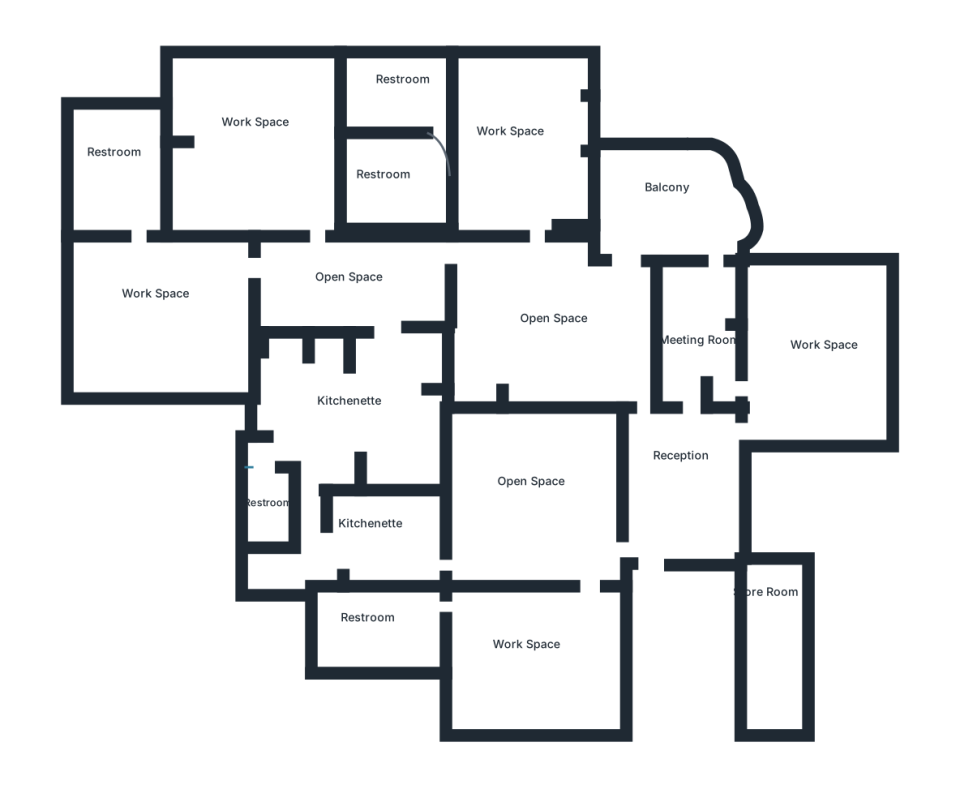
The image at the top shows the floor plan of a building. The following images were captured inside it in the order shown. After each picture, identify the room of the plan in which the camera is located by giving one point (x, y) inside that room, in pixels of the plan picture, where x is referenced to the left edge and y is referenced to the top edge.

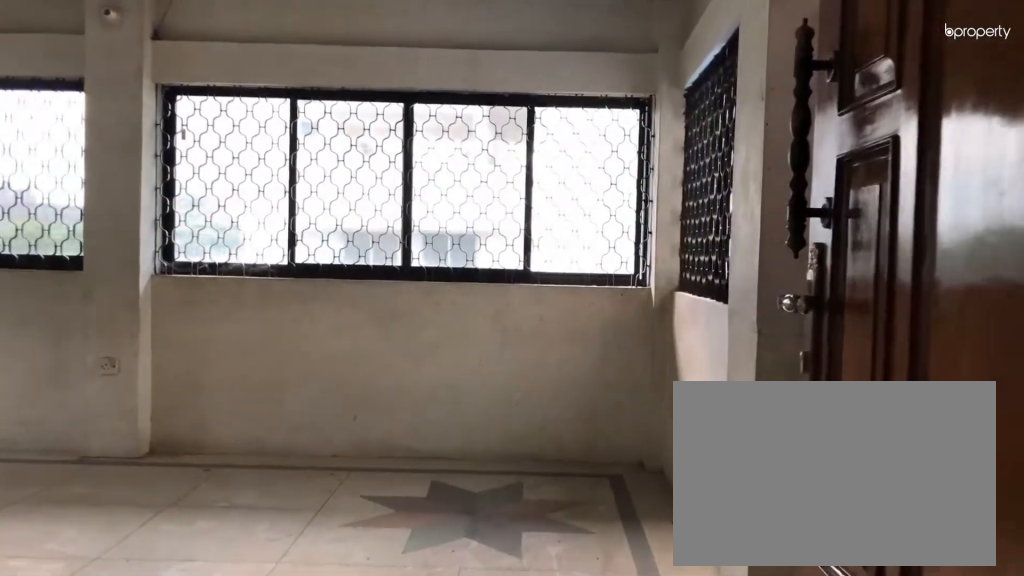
(829, 359)
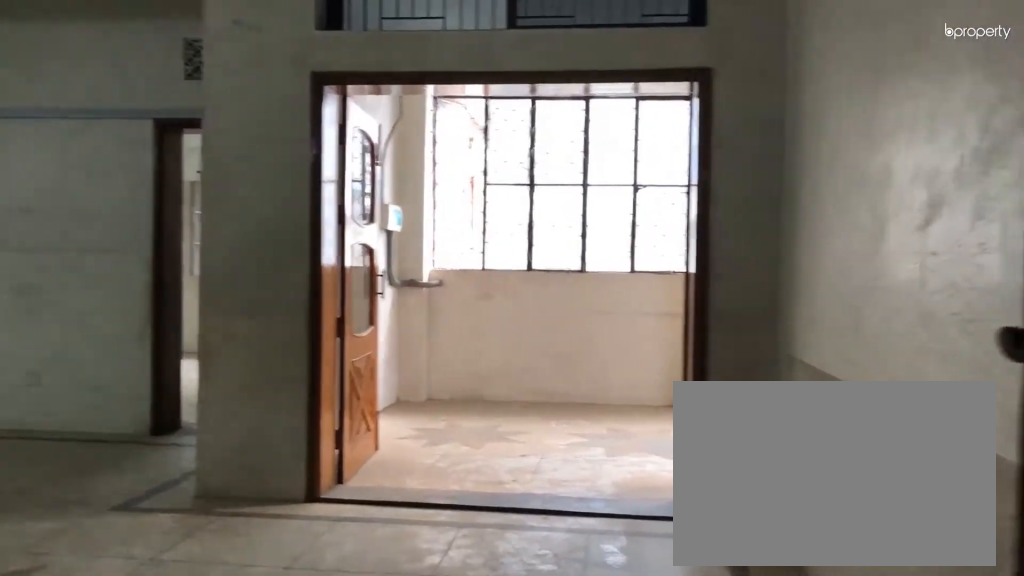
(553, 326)
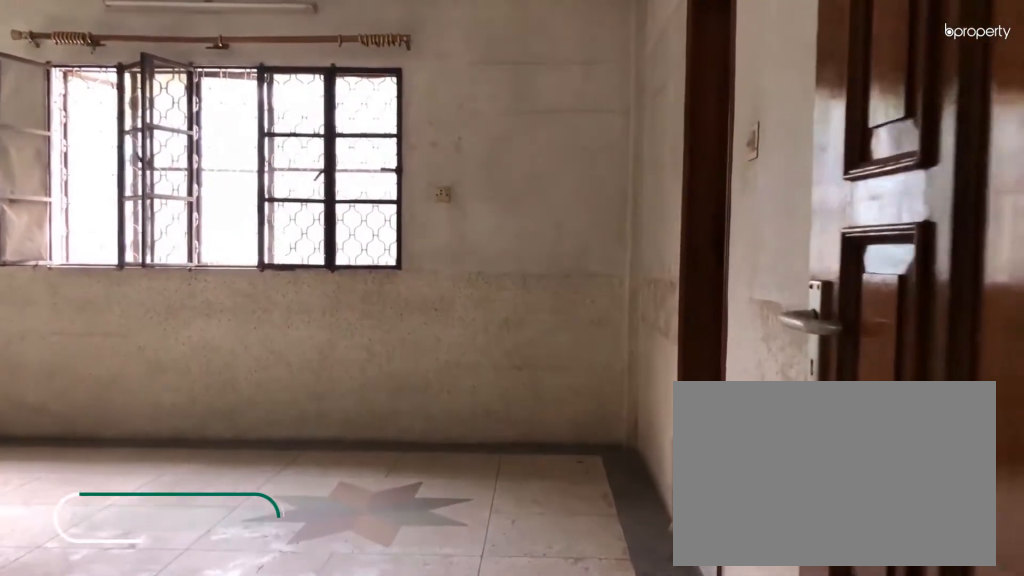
(257, 122)
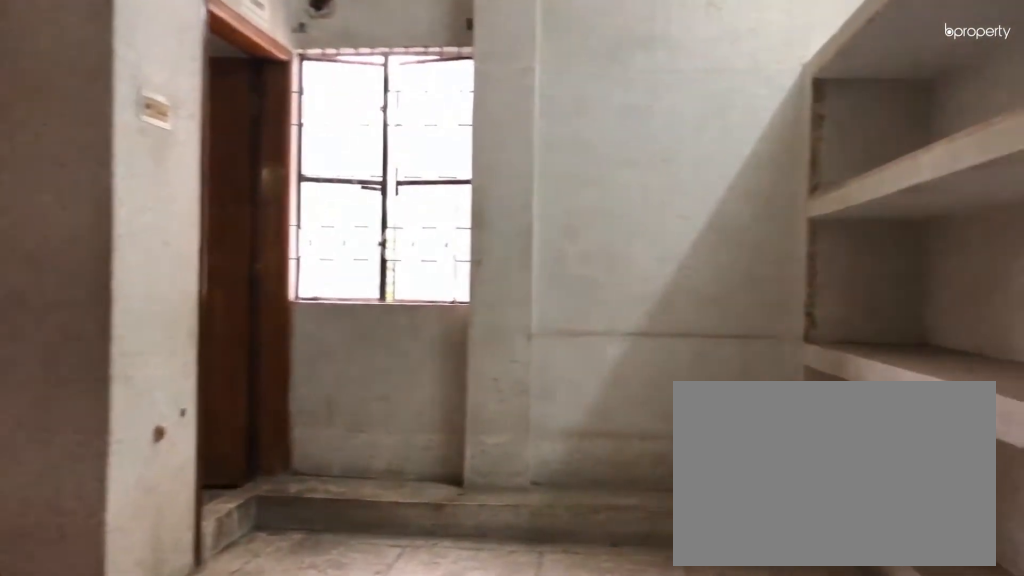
(389, 412)
